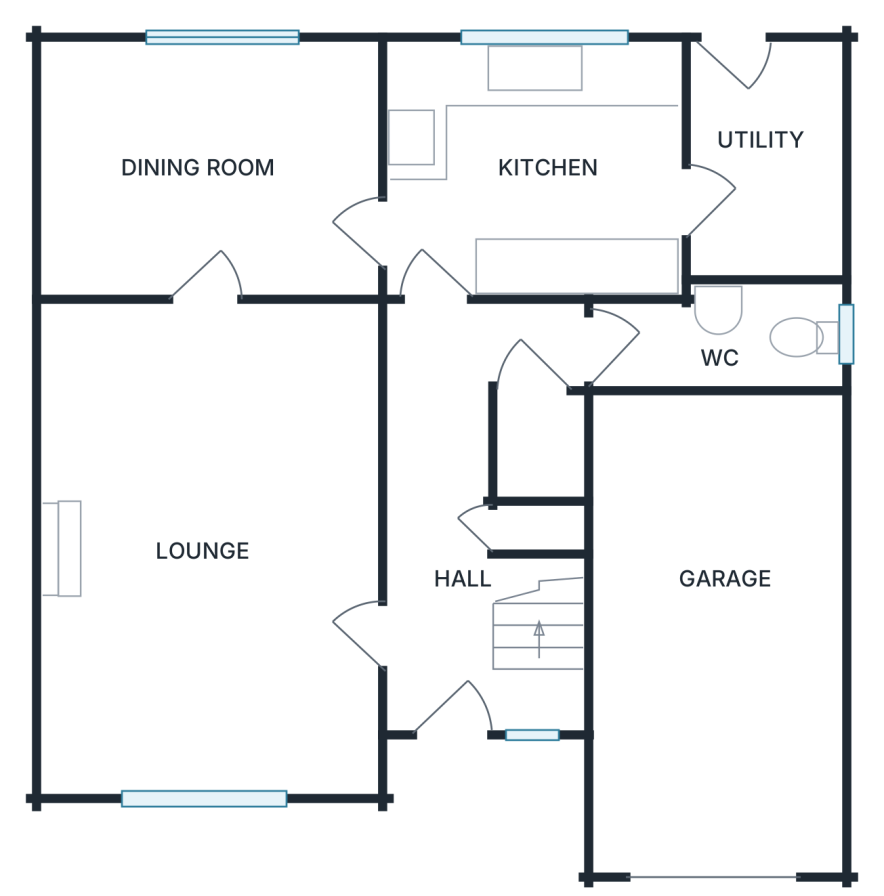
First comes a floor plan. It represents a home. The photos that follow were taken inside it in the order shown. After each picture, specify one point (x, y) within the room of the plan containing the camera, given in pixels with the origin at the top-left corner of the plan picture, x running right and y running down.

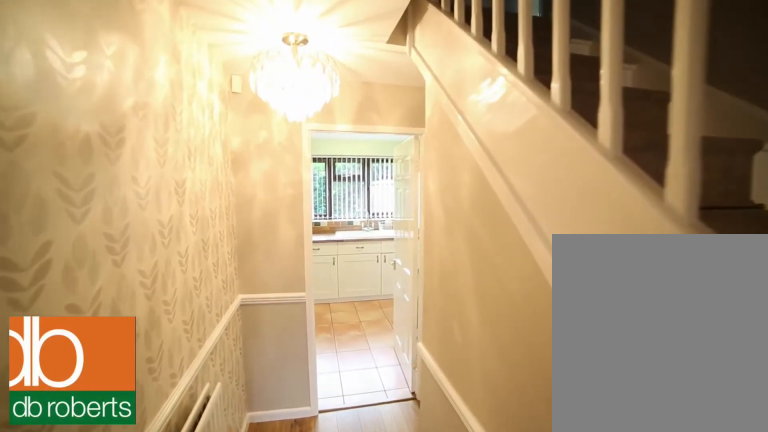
(459, 494)
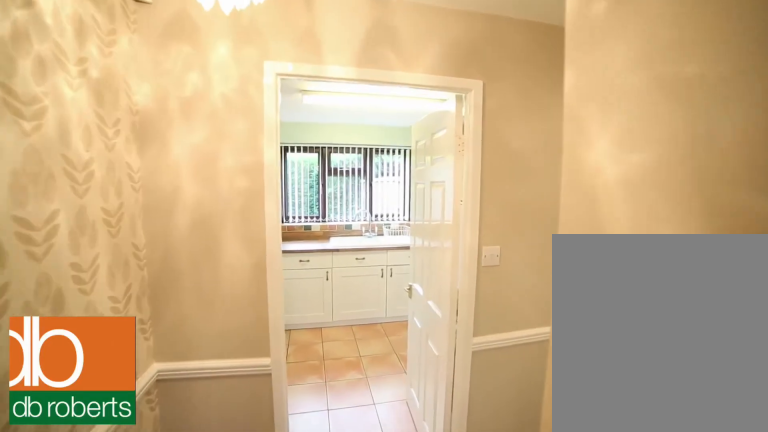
(459, 494)
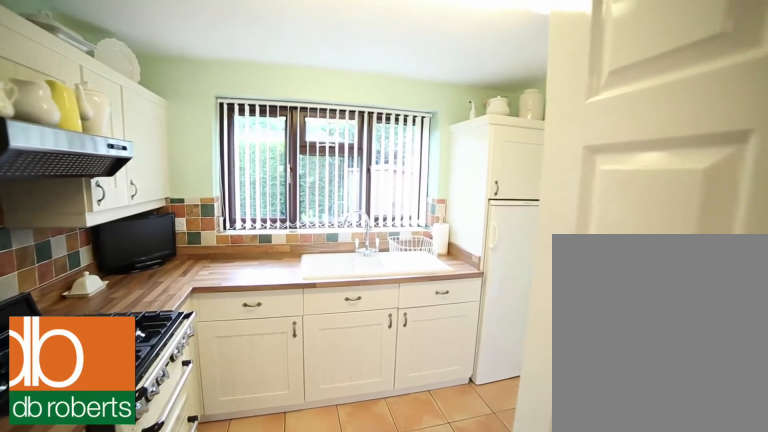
(537, 170)
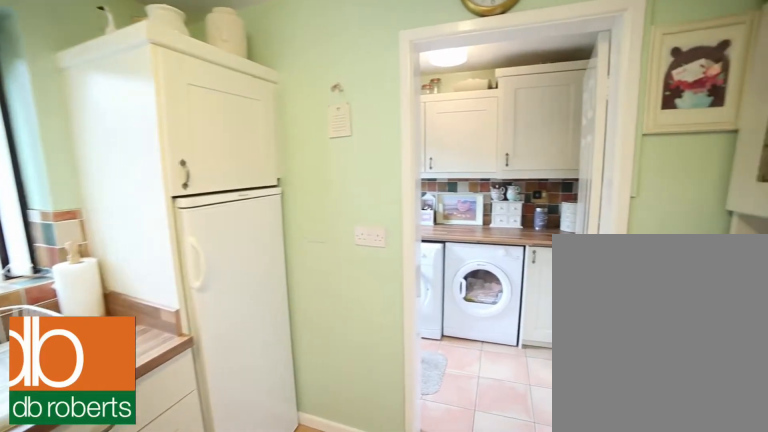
(537, 170)
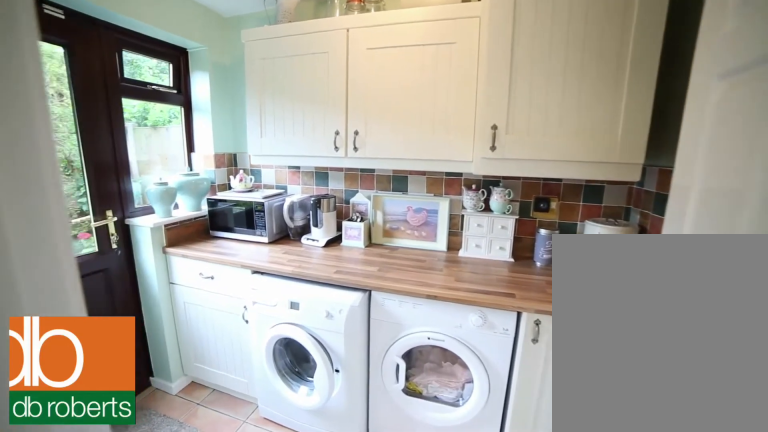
(769, 163)
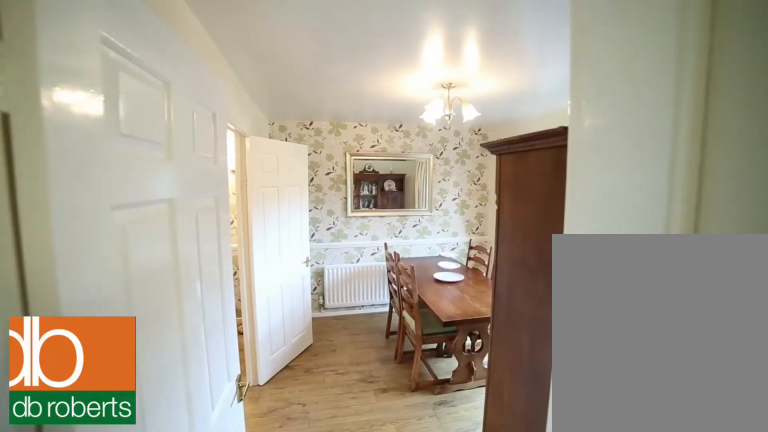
(212, 163)
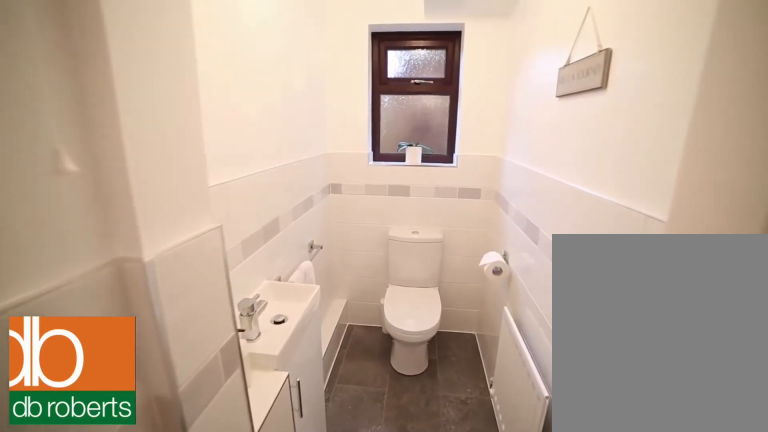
(733, 338)
